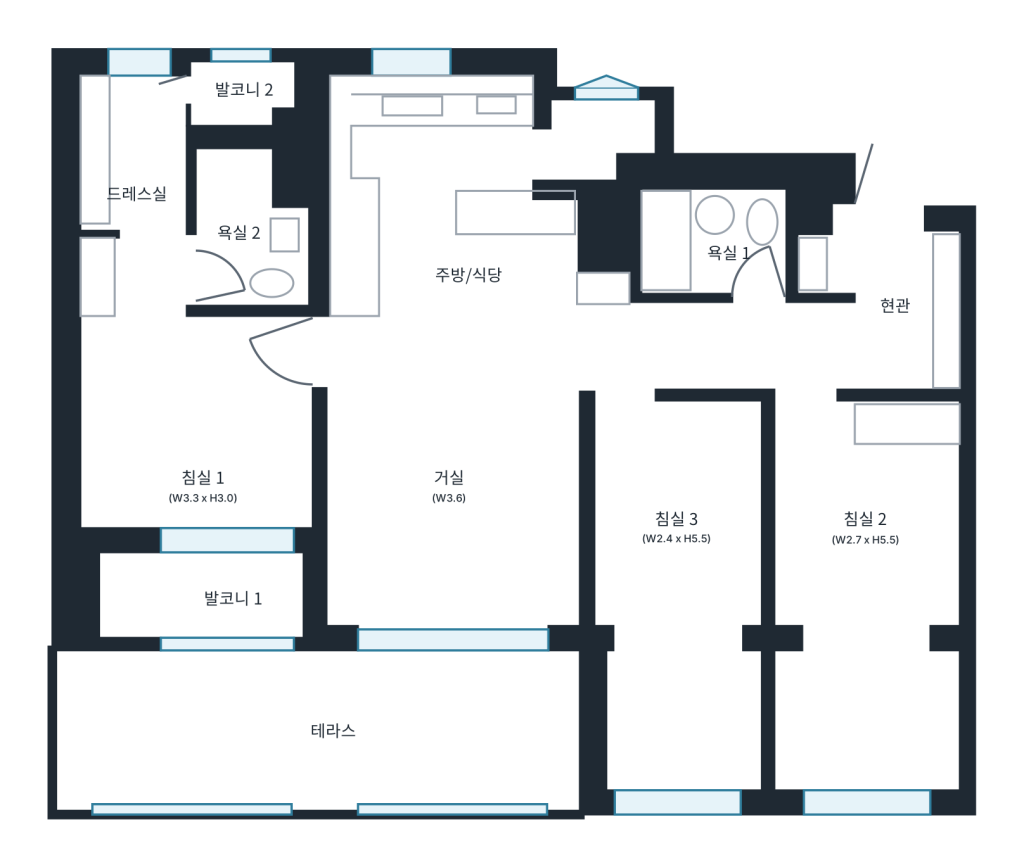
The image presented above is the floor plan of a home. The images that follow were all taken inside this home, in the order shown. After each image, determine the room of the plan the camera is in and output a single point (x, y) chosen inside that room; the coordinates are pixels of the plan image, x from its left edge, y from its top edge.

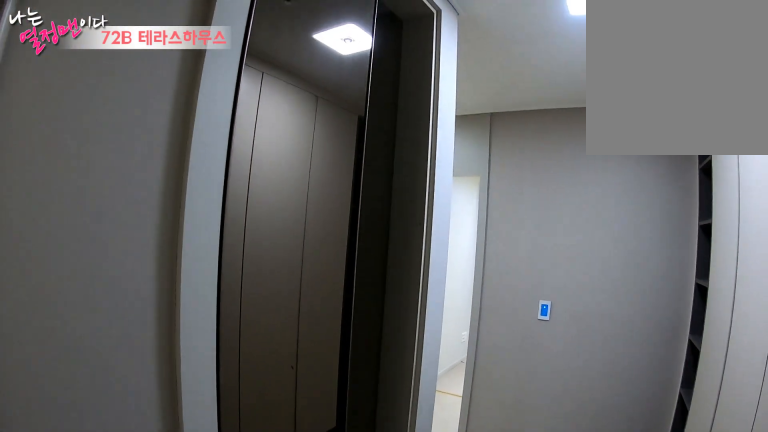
(901, 304)
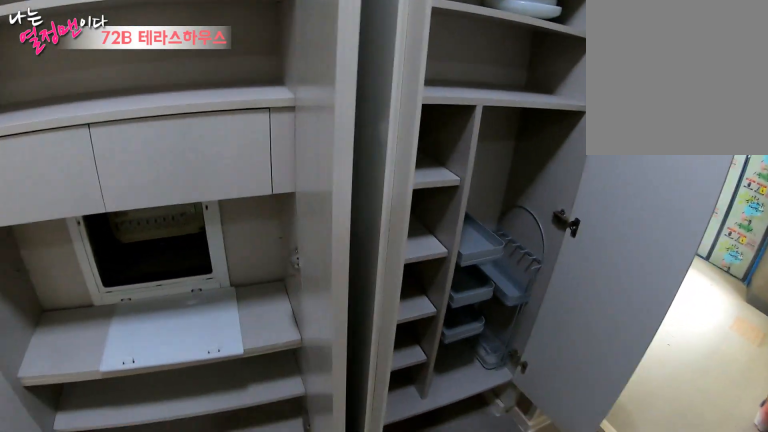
(901, 305)
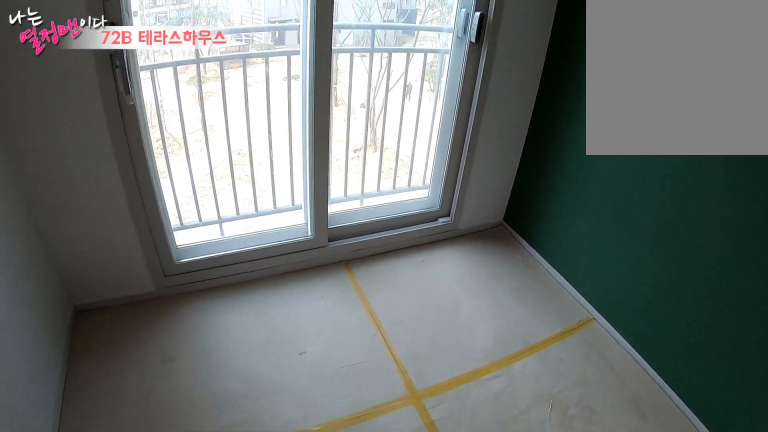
(868, 545)
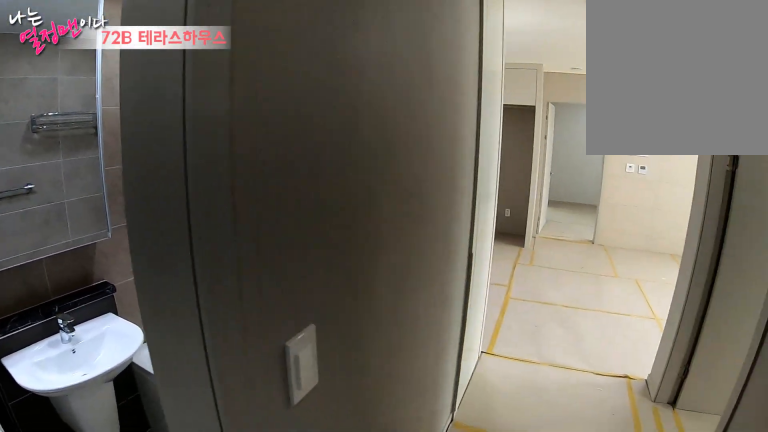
(720, 245)
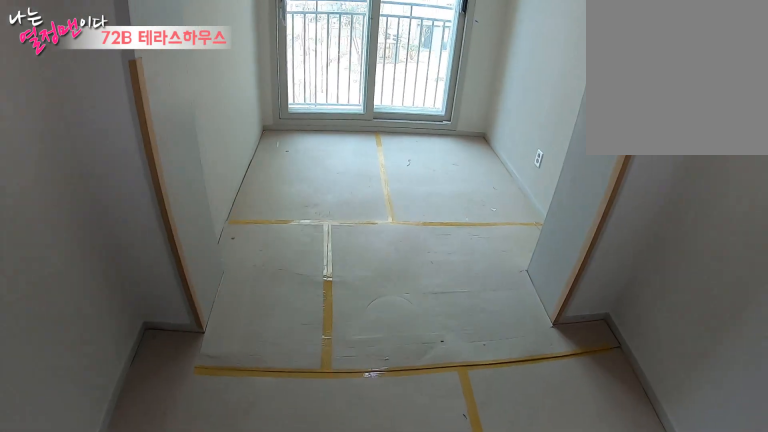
(680, 536)
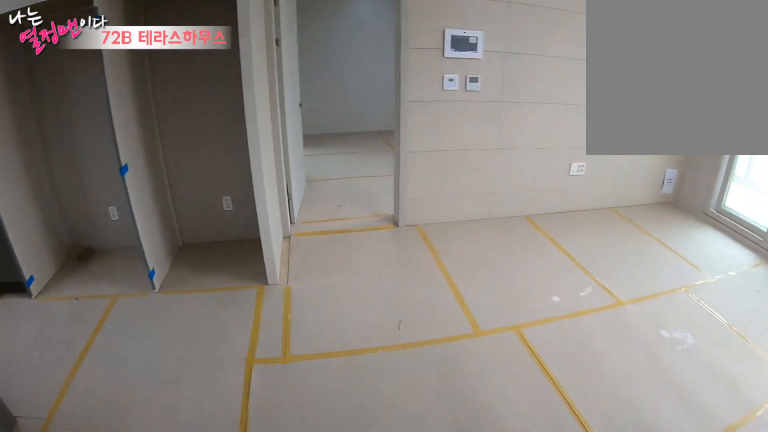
(445, 495)
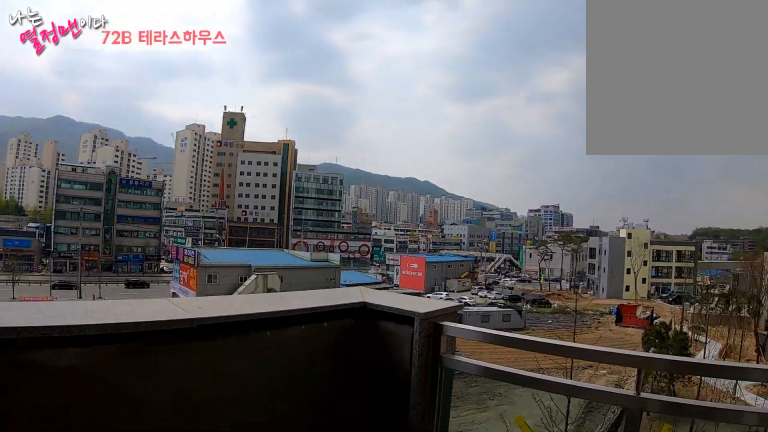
(328, 729)
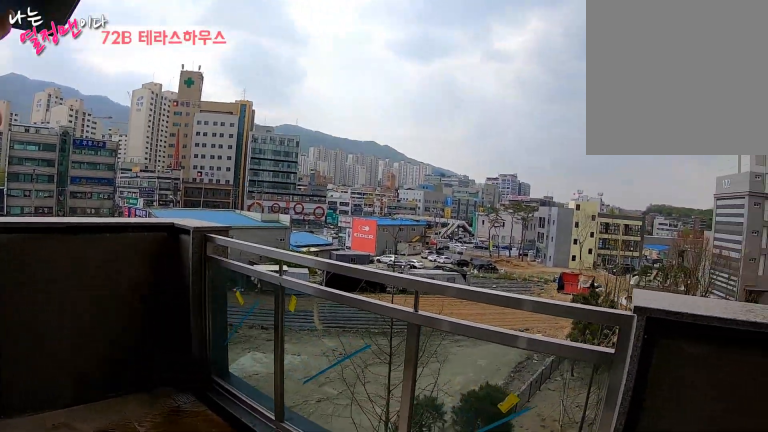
(327, 730)
